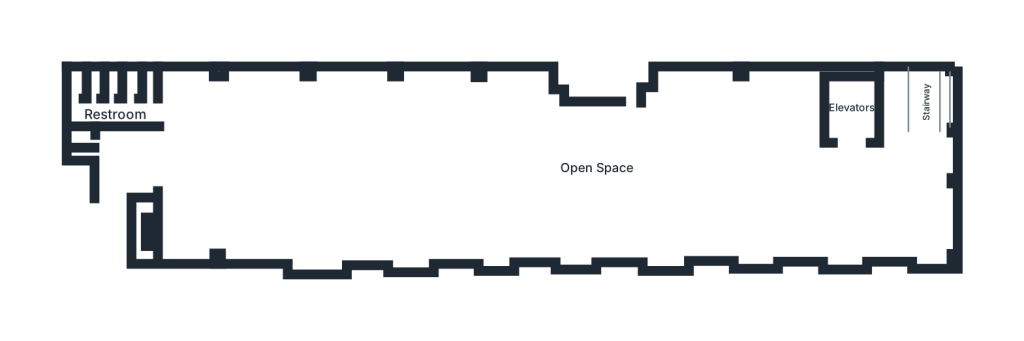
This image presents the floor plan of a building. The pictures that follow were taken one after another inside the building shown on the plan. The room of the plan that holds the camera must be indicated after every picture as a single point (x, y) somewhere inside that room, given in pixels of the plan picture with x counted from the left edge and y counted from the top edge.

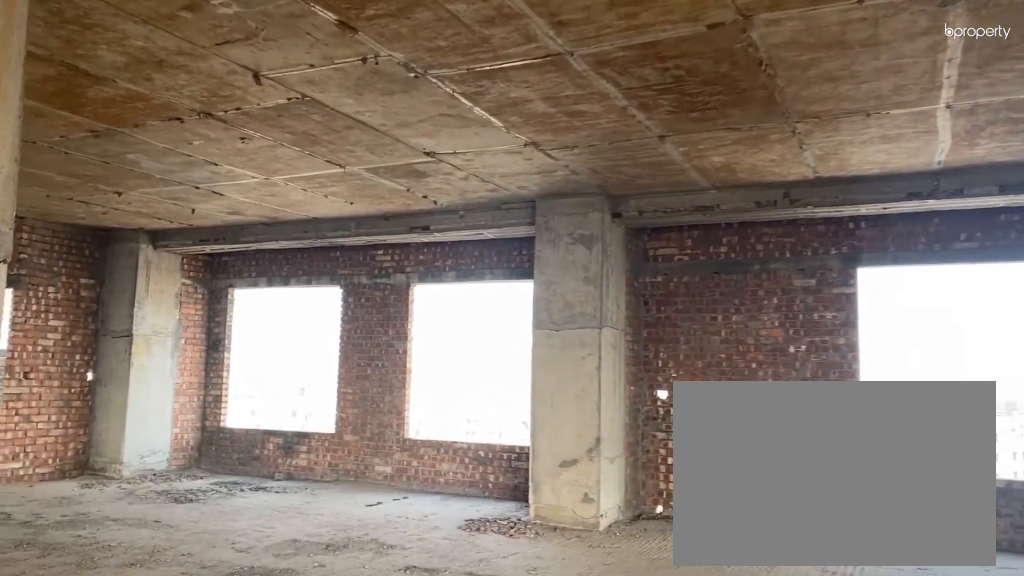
(761, 172)
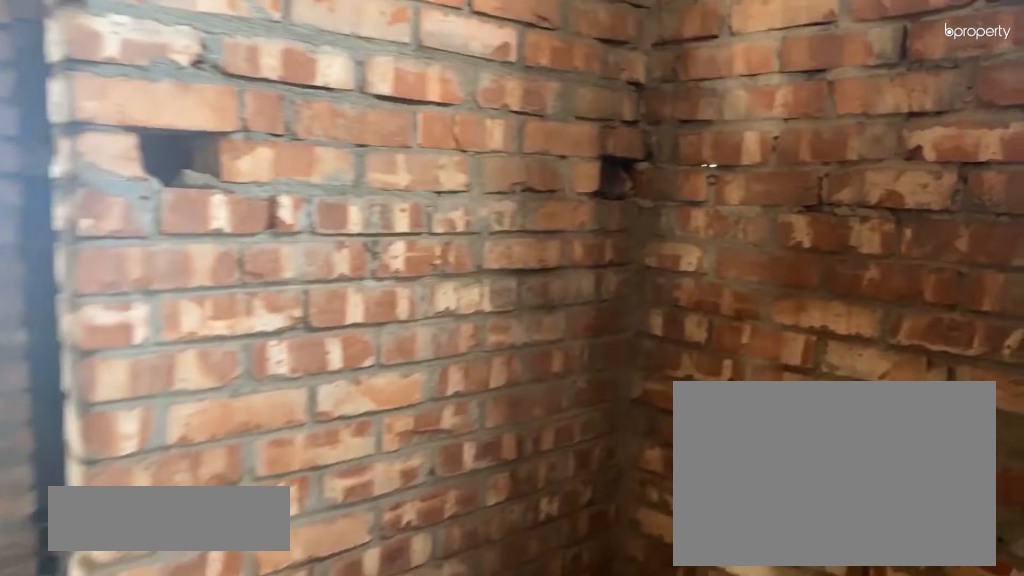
(149, 86)
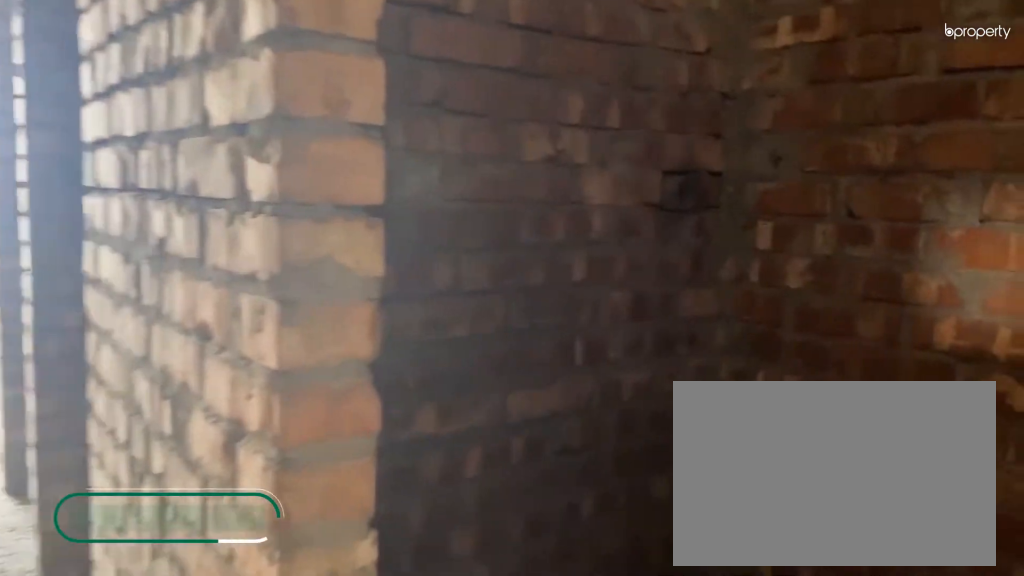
(134, 81)
